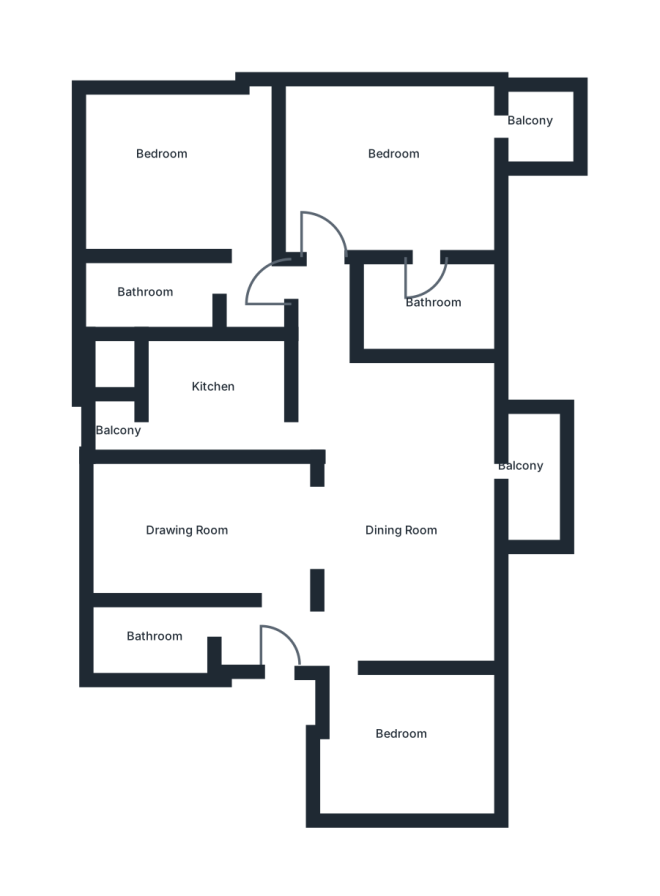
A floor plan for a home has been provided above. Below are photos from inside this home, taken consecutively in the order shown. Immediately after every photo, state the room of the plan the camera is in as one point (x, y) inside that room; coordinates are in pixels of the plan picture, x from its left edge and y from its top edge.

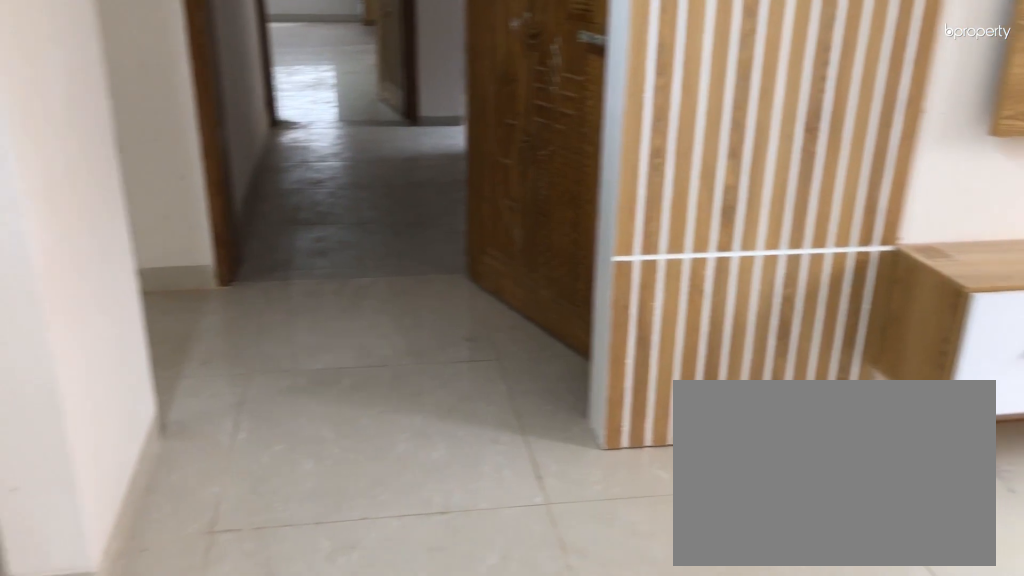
(201, 535)
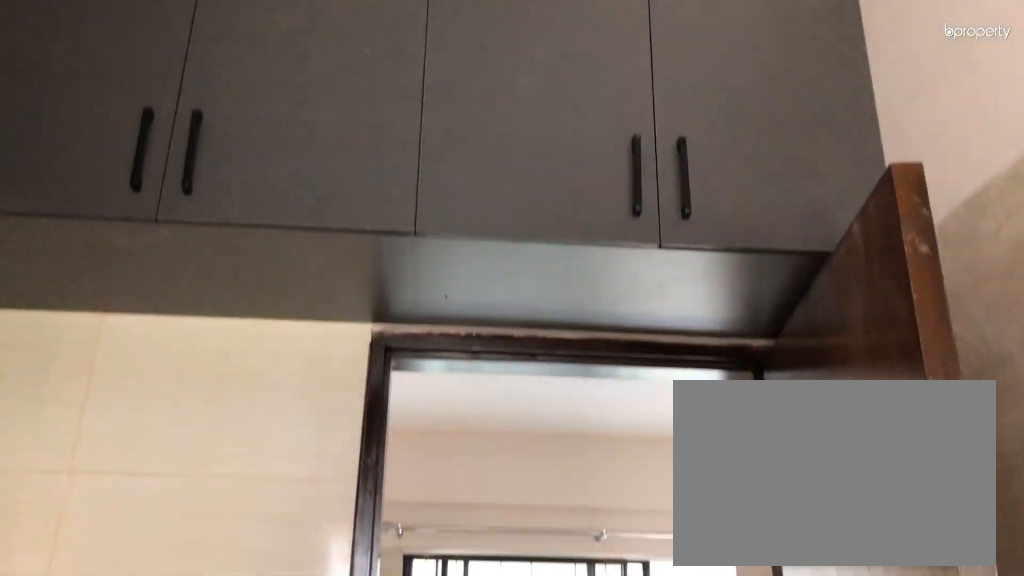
(234, 410)
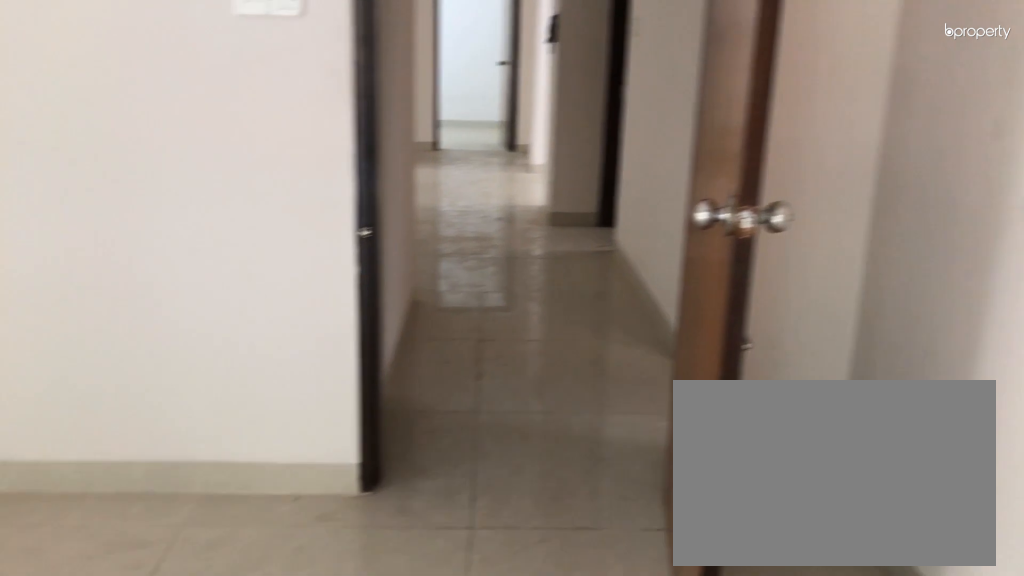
(404, 157)
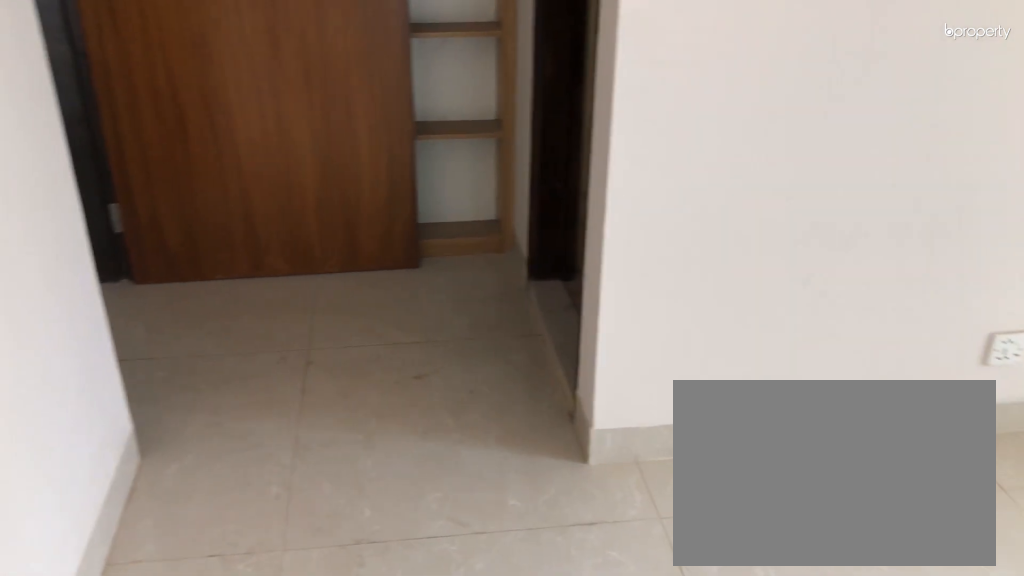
(201, 181)
